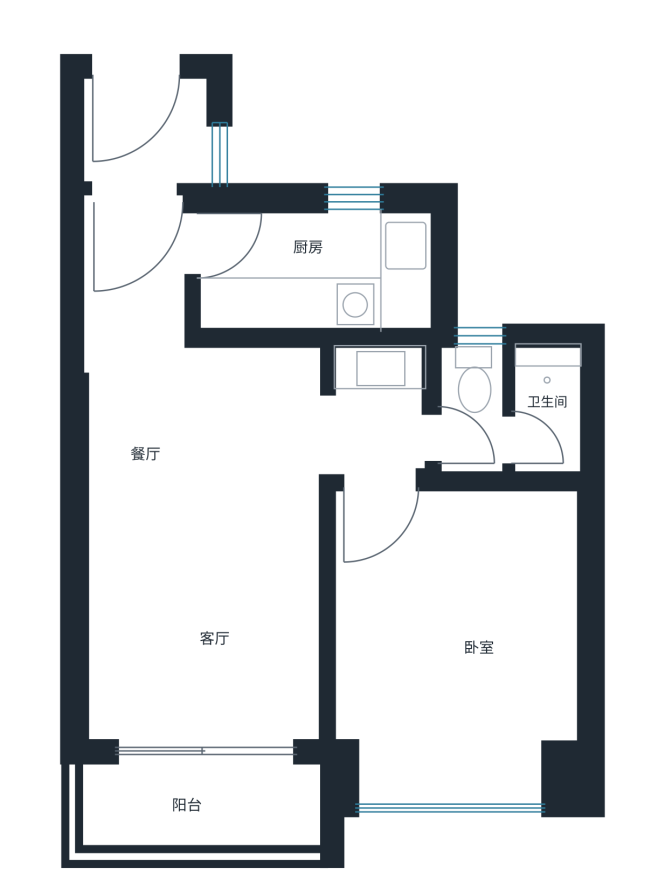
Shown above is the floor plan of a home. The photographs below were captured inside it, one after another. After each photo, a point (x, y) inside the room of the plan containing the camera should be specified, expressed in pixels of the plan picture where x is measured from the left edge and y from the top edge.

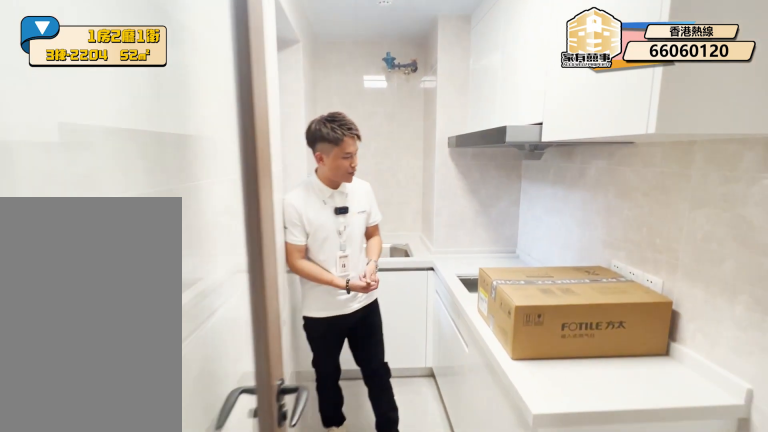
(296, 266)
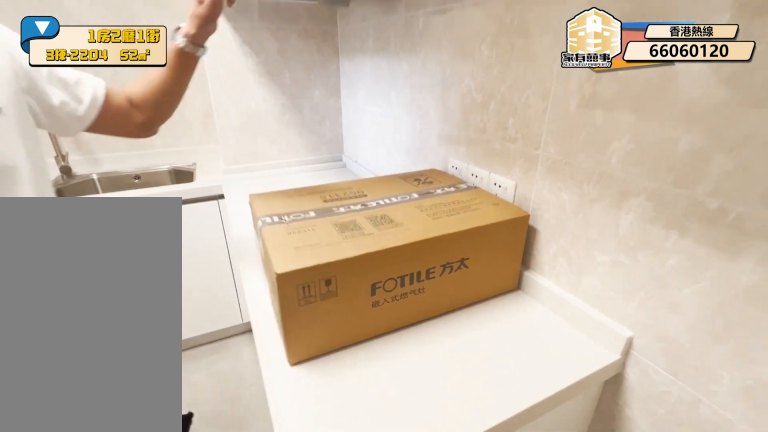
(296, 262)
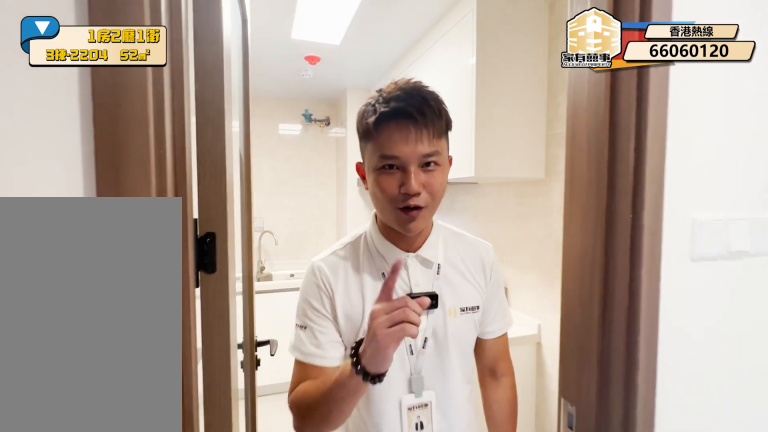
(199, 223)
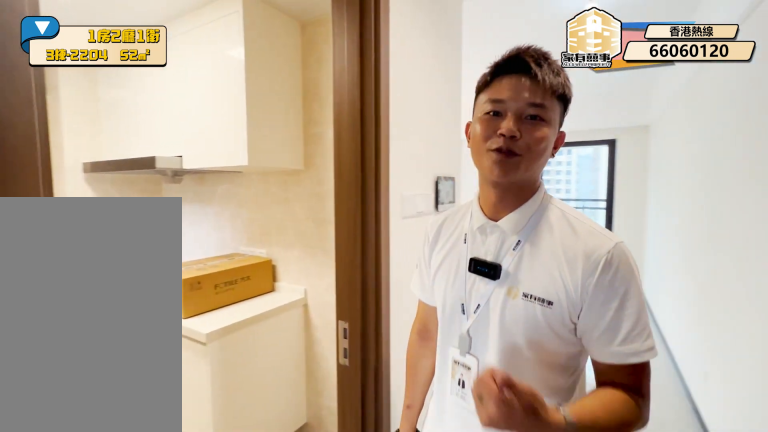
(128, 295)
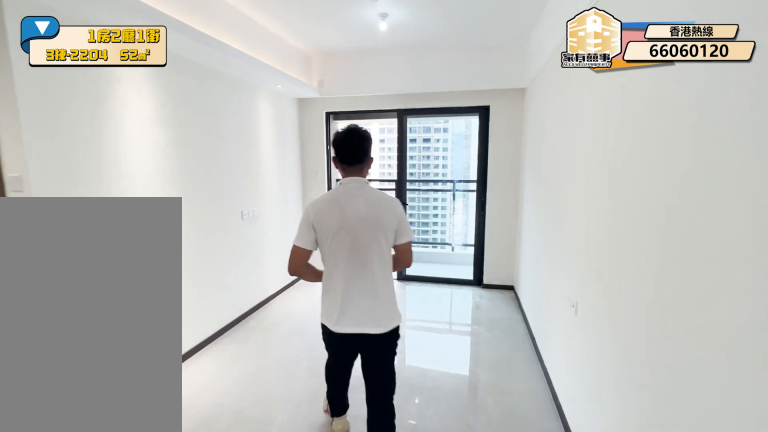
(144, 570)
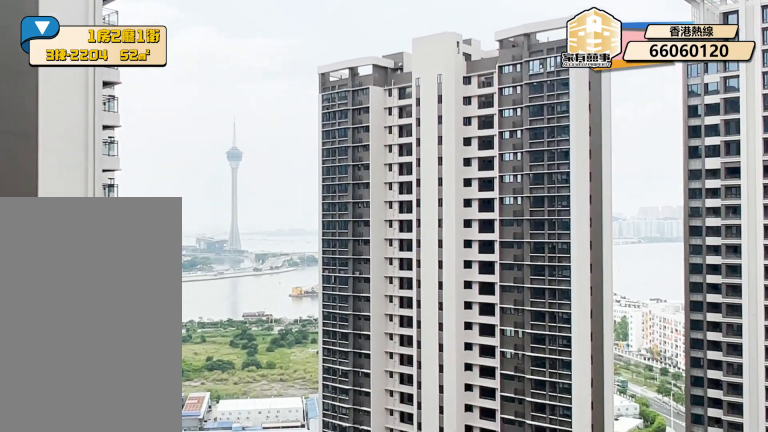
(170, 815)
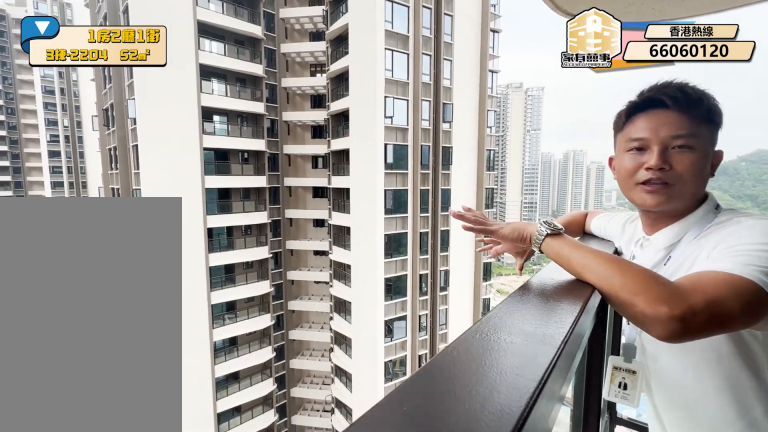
(170, 815)
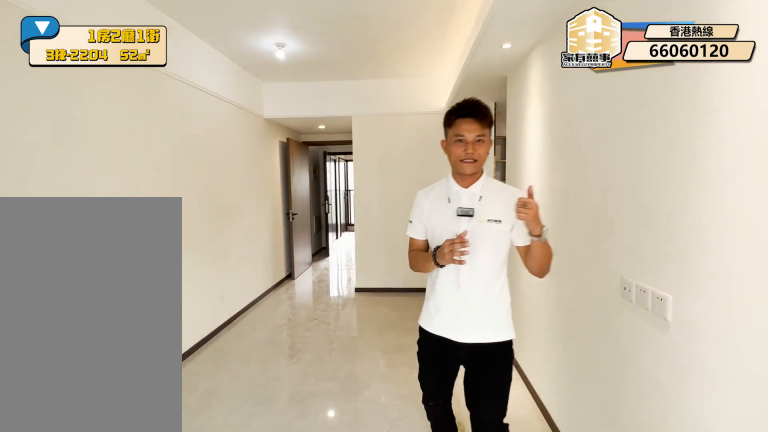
(170, 625)
